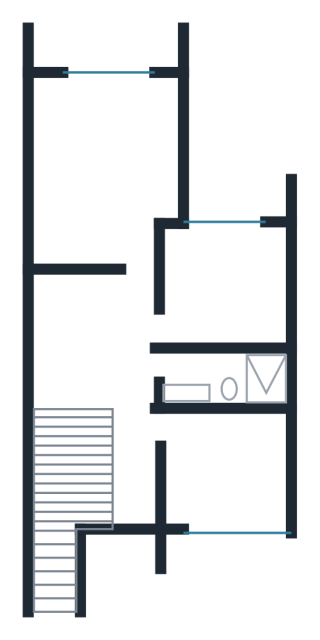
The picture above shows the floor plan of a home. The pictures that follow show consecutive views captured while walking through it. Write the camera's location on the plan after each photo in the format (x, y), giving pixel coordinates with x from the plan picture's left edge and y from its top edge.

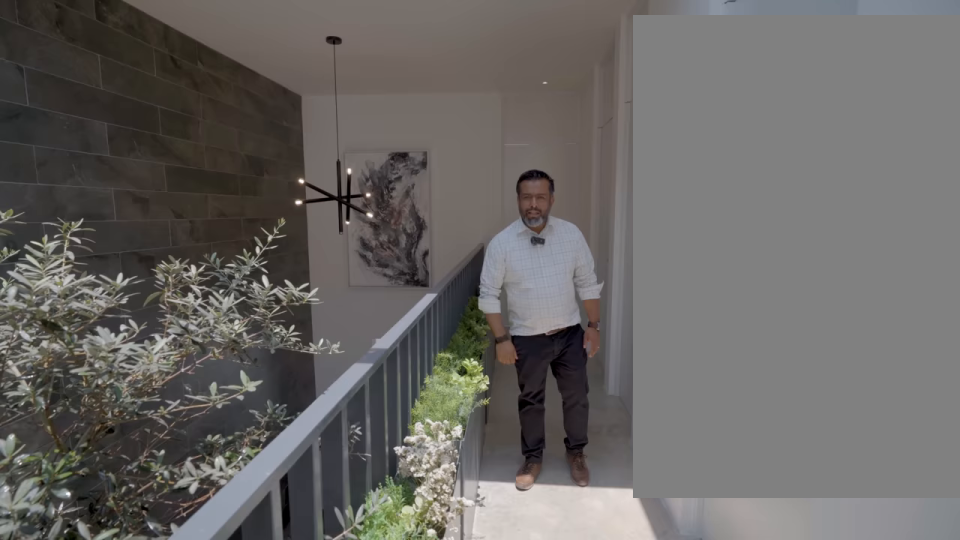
(132, 503)
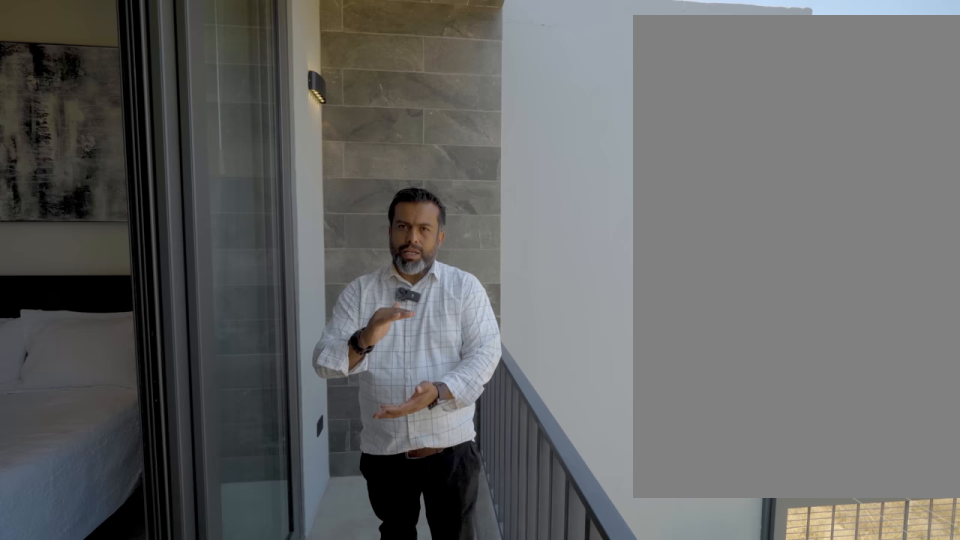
(120, 54)
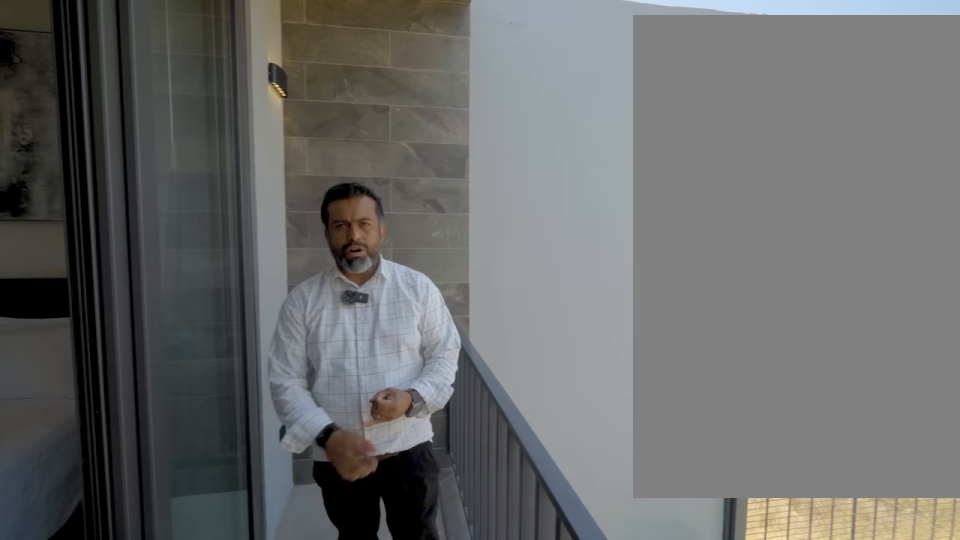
(120, 54)
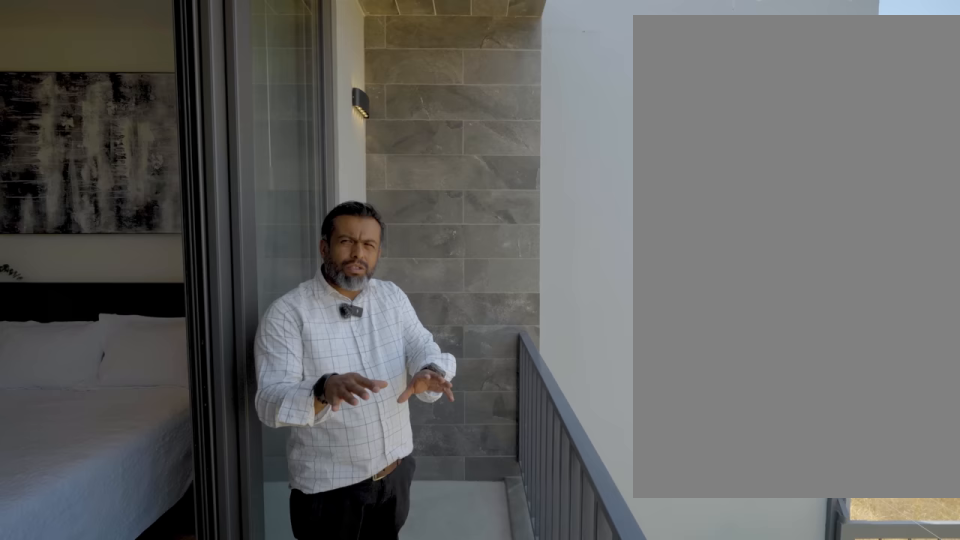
(120, 54)
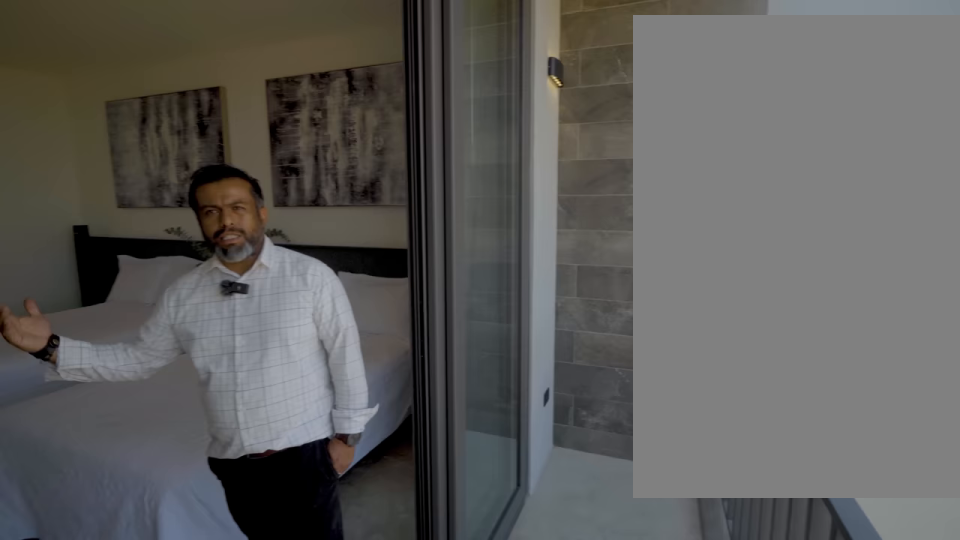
(121, 54)
